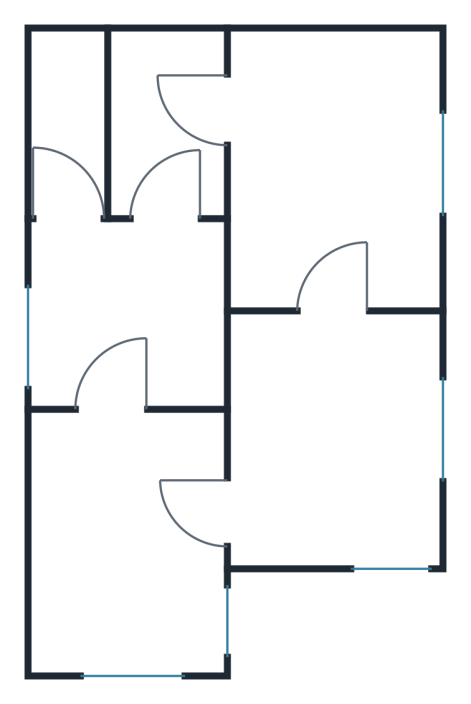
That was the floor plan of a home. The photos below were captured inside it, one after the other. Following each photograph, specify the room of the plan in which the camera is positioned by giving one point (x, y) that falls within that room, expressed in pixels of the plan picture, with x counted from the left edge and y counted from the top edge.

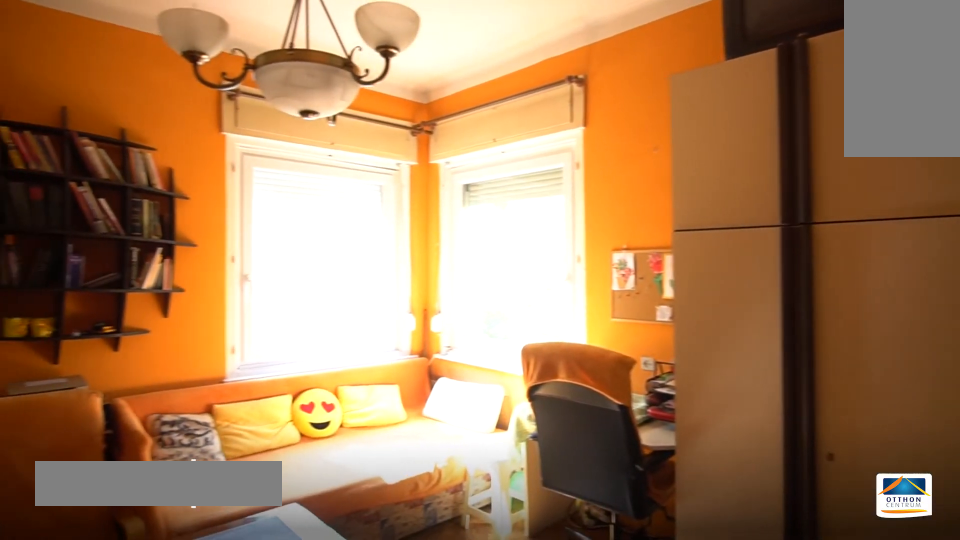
(341, 441)
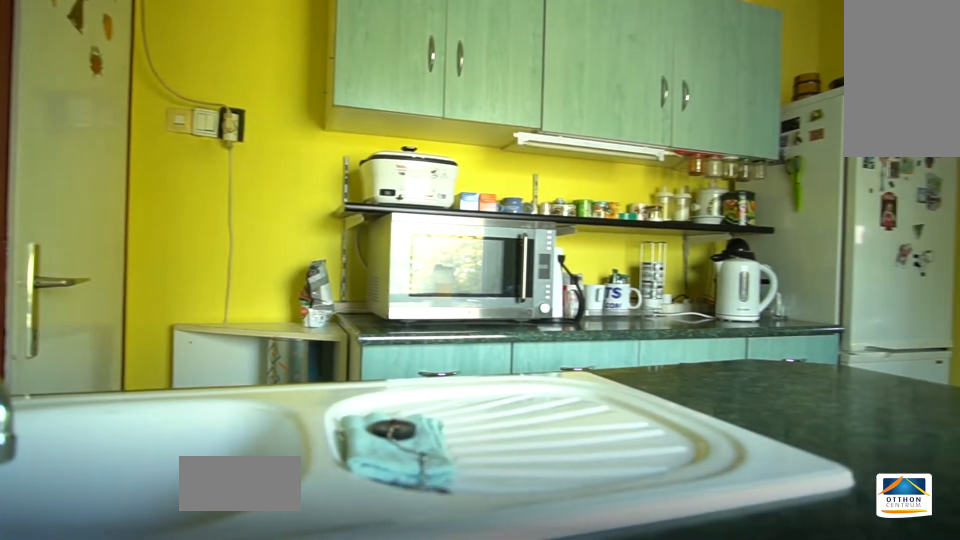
(128, 307)
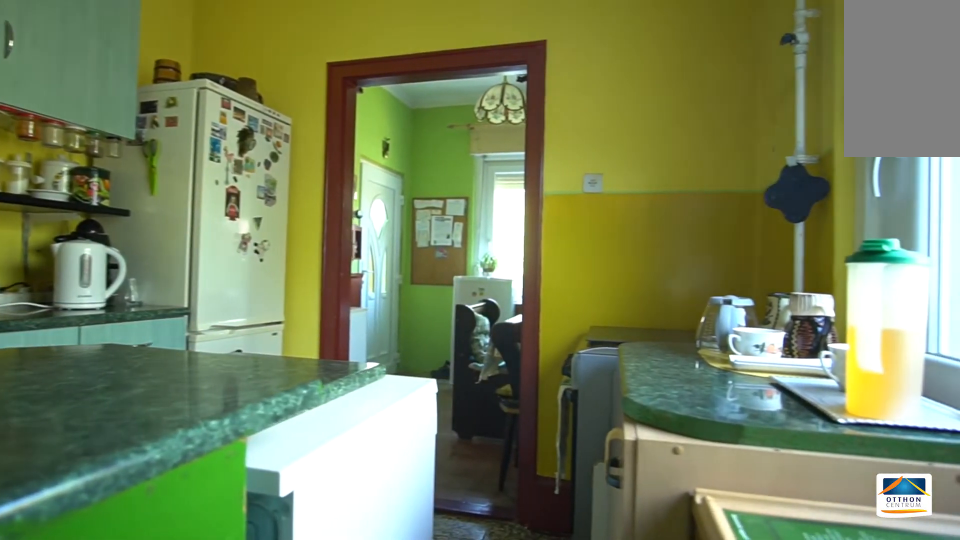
(129, 308)
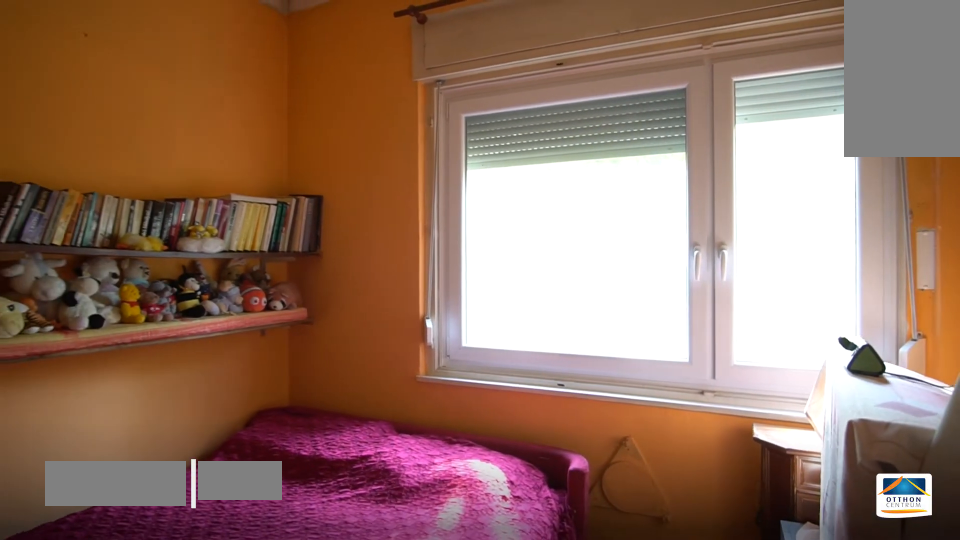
(338, 153)
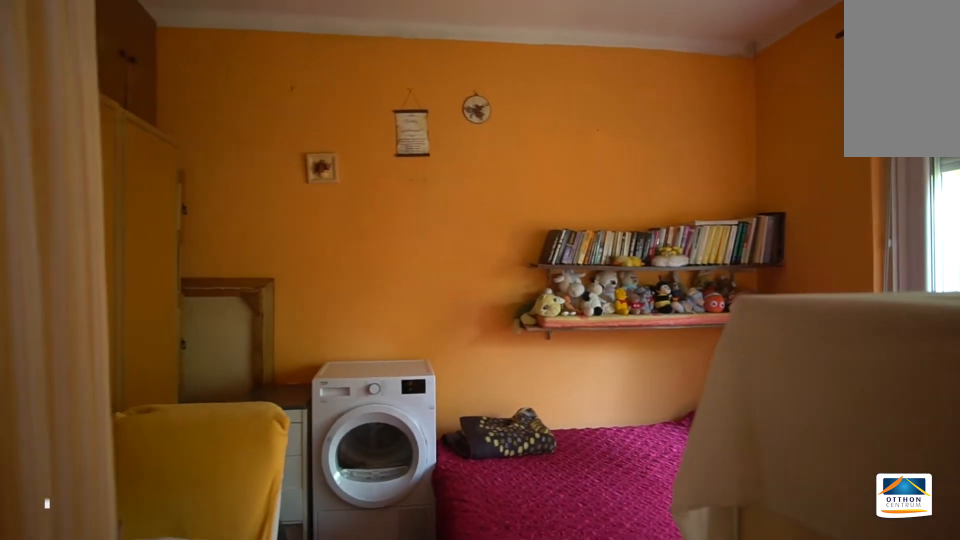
(337, 154)
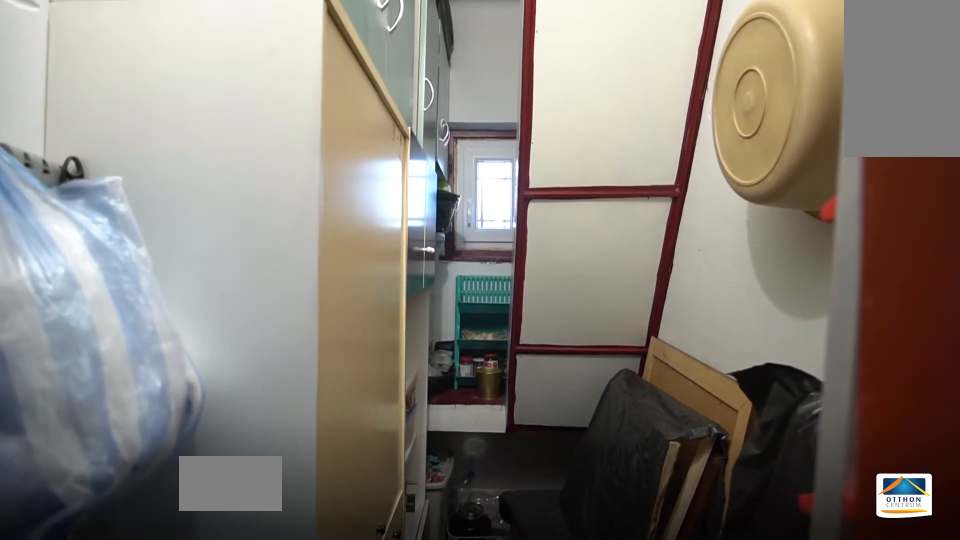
(77, 114)
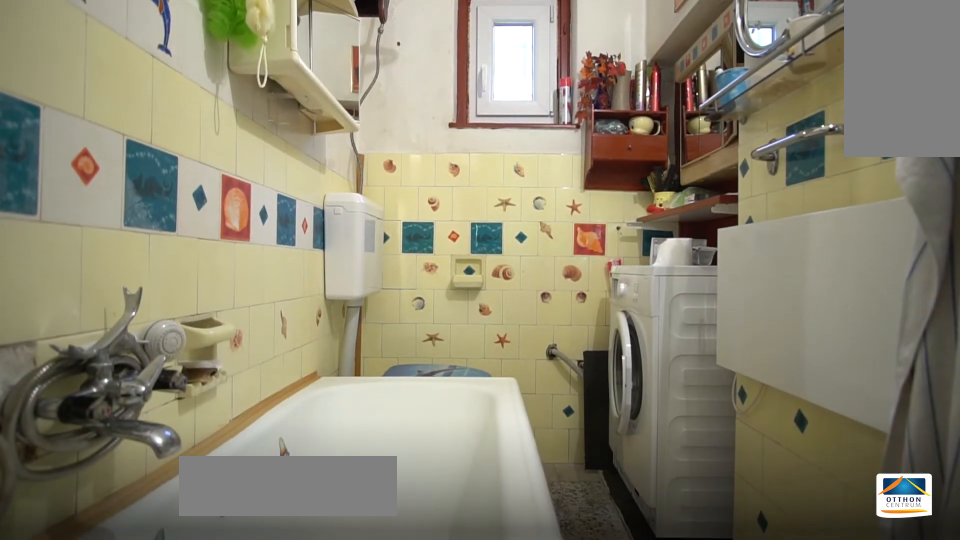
(172, 119)
